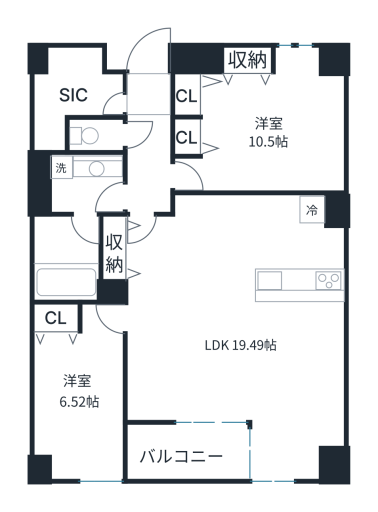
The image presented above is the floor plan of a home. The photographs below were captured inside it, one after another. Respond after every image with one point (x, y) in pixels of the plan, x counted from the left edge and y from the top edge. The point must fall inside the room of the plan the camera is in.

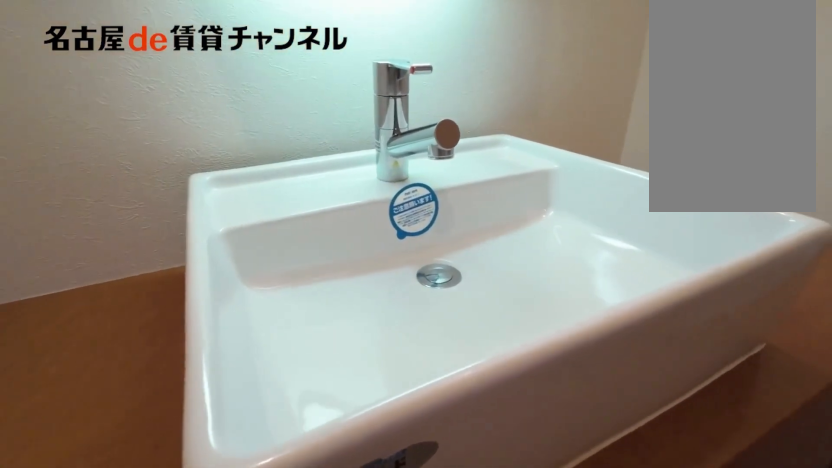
(83, 183)
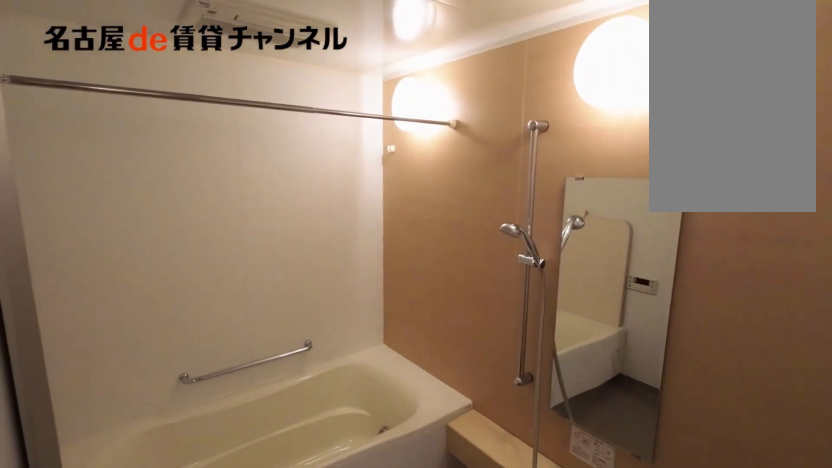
(70, 257)
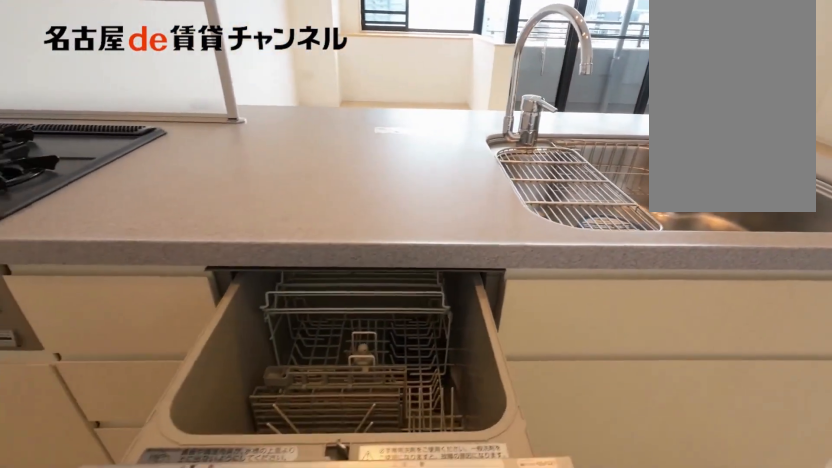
(299, 285)
